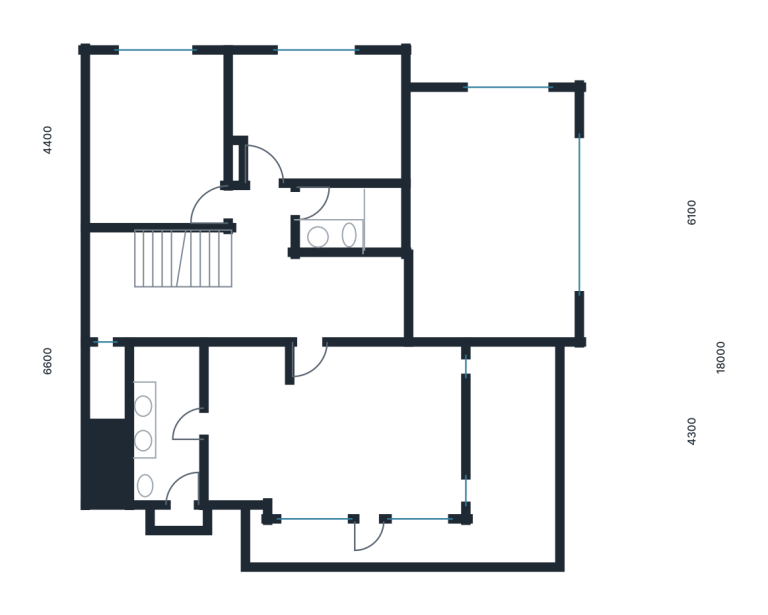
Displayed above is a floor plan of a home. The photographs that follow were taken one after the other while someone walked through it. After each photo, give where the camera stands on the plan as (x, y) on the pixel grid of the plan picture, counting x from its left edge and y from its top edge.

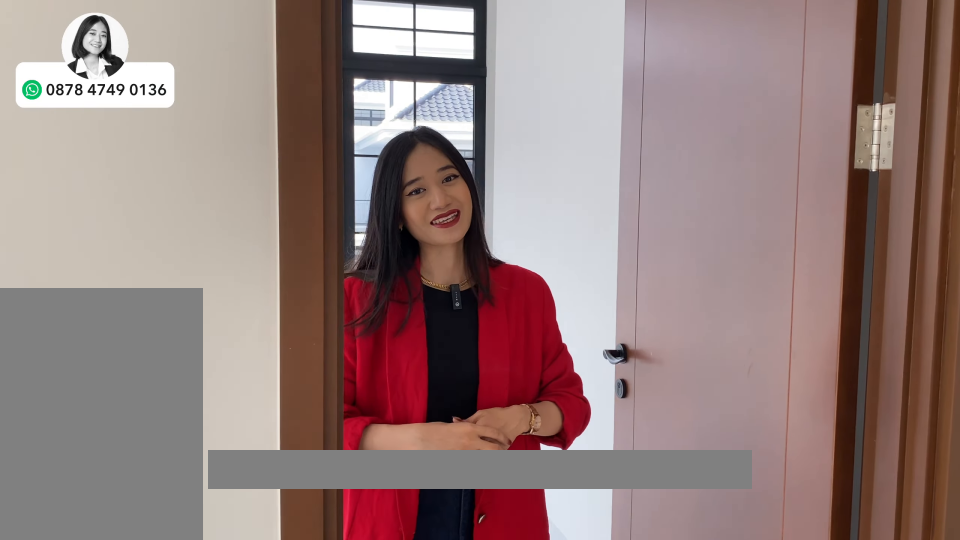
(389, 404)
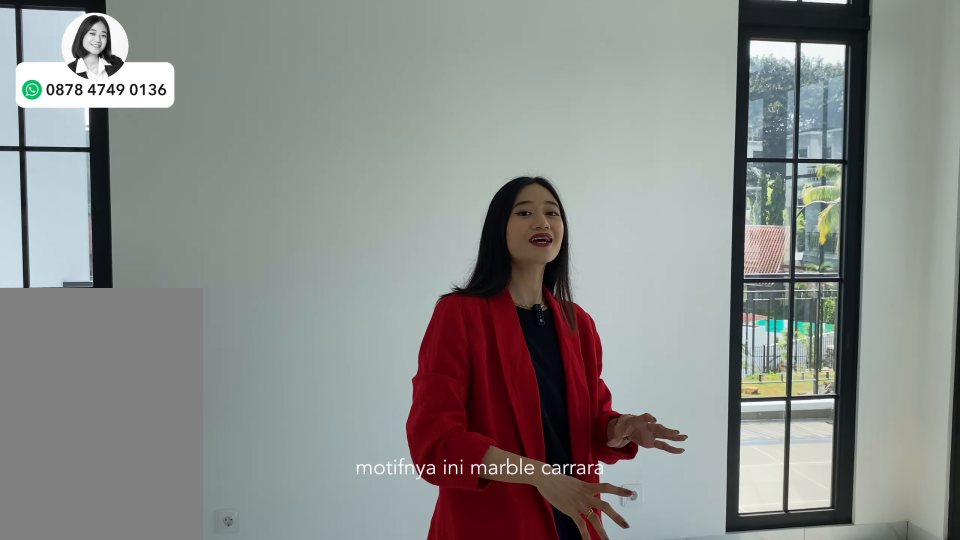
(389, 404)
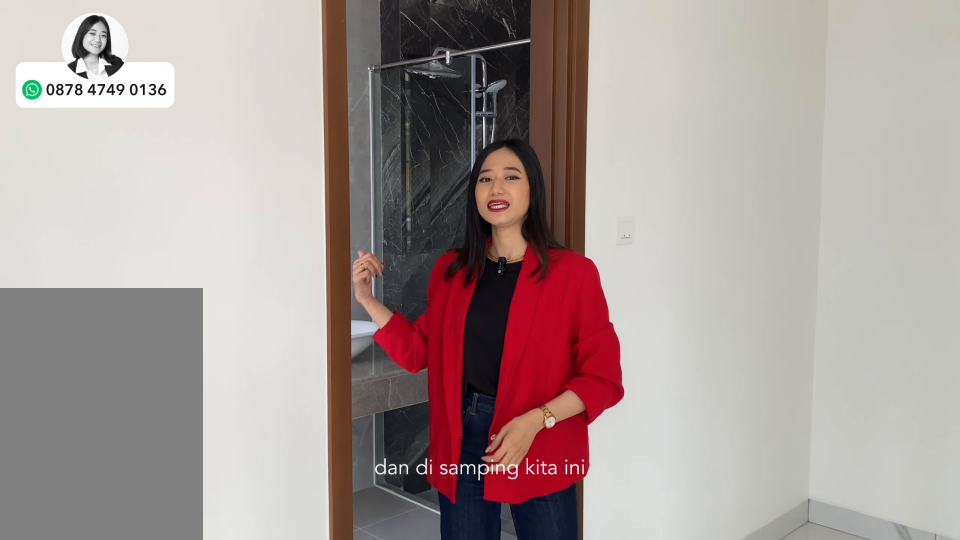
(243, 382)
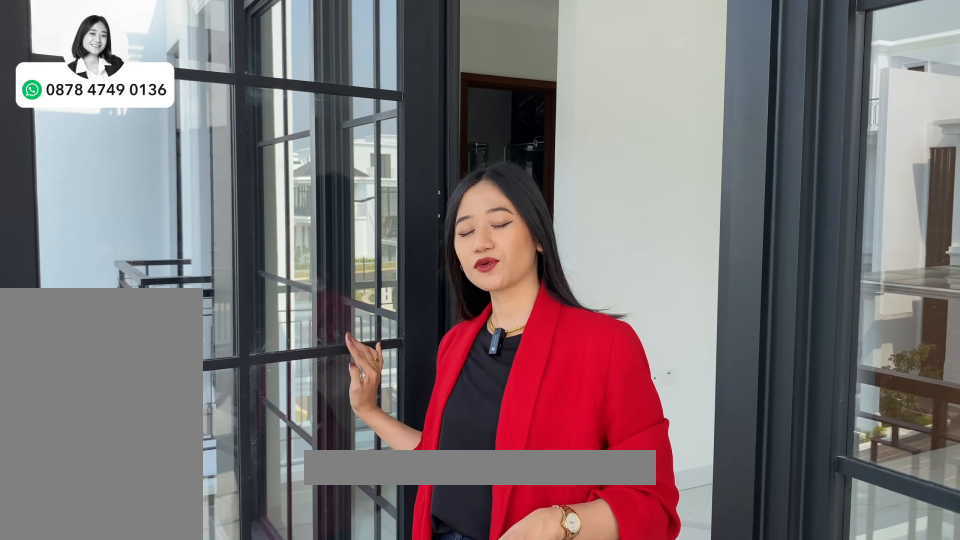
(402, 546)
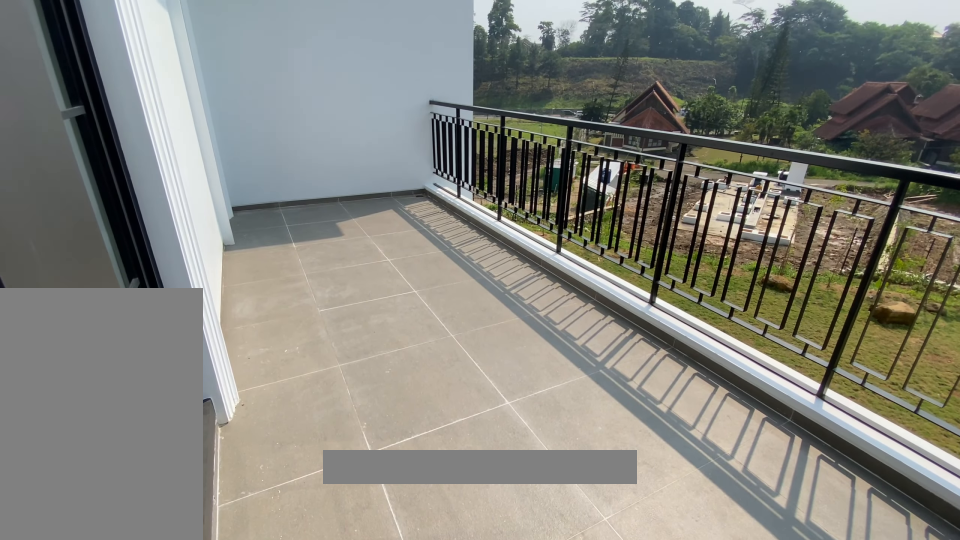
(523, 441)
